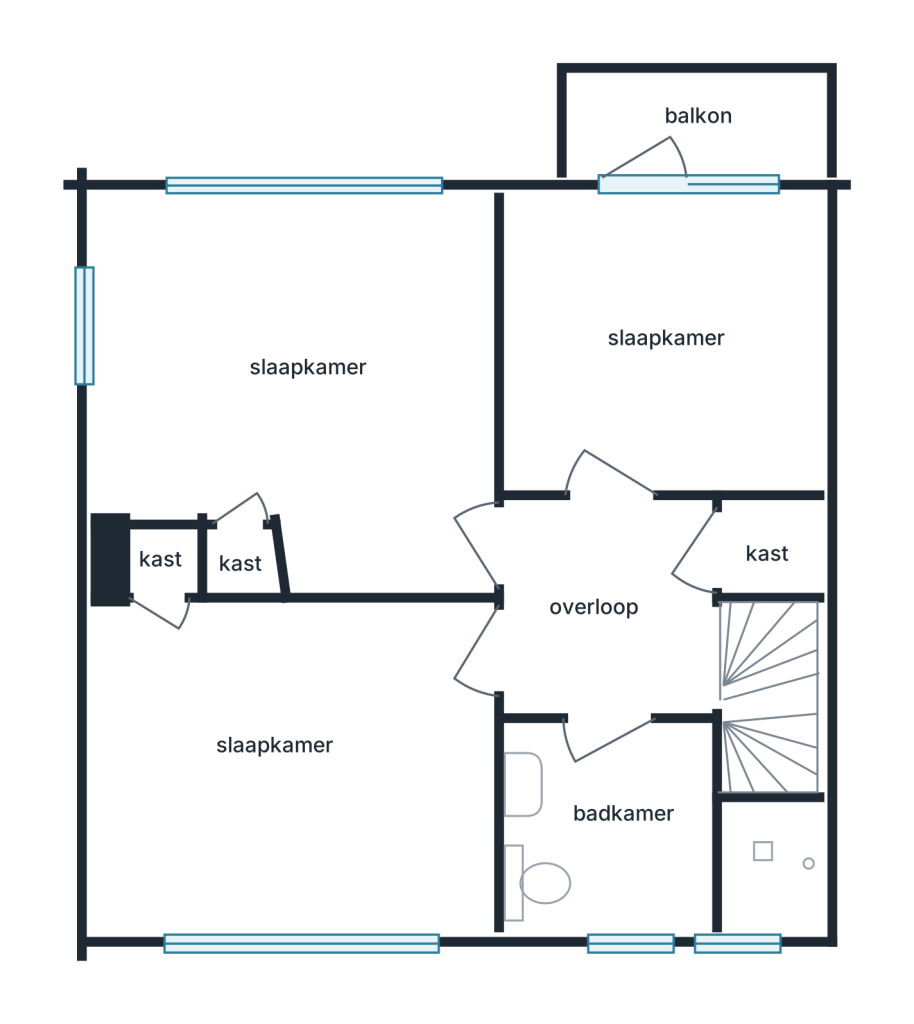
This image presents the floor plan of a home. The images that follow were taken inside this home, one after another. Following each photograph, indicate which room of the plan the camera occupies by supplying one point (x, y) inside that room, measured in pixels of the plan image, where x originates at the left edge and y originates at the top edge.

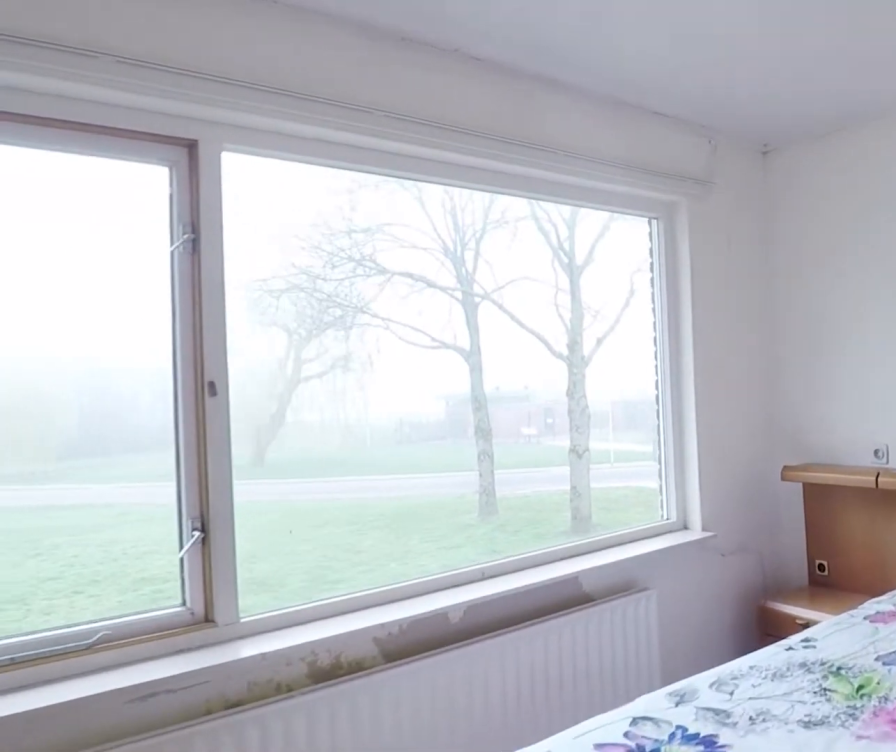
(453, 787)
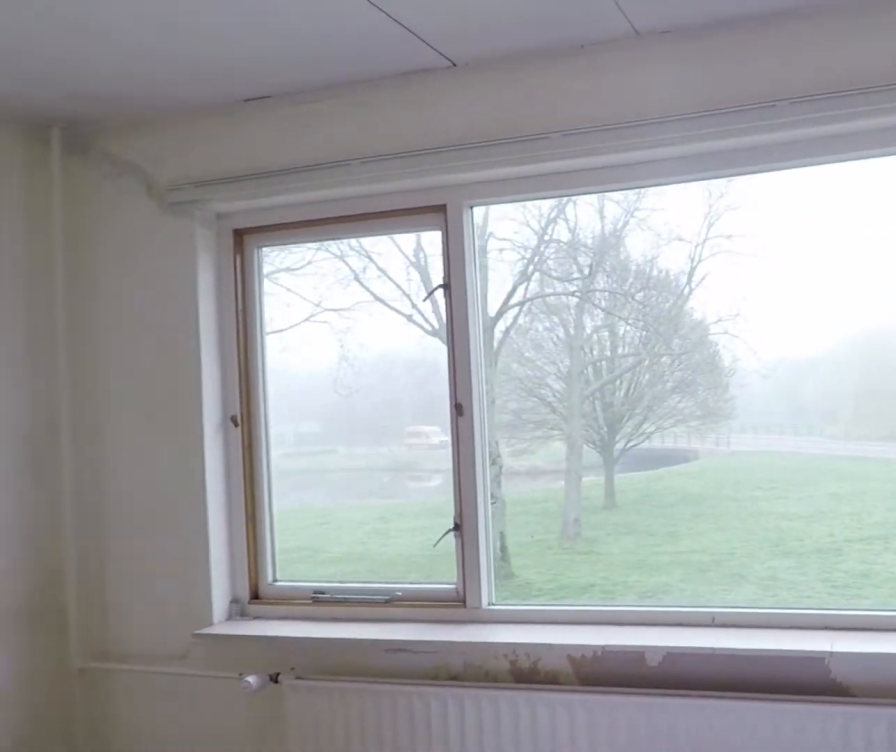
(453, 787)
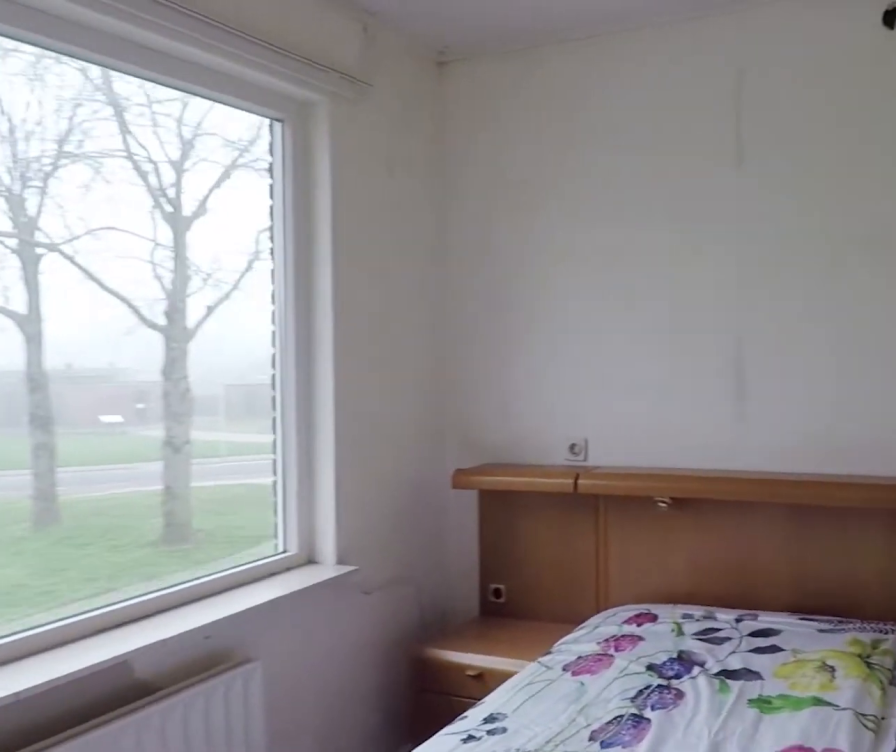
(453, 787)
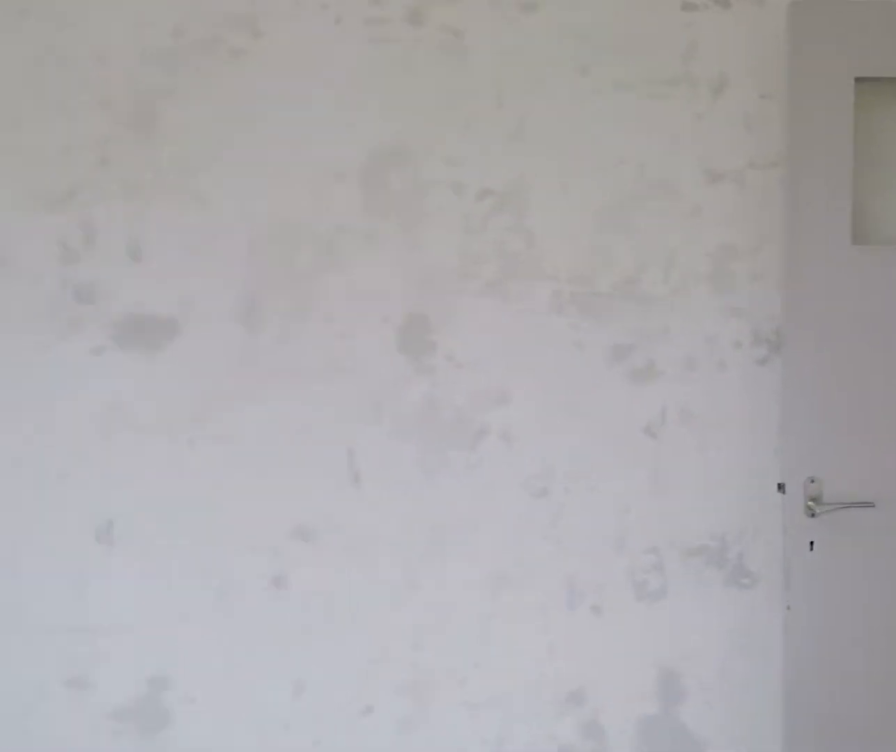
(453, 787)
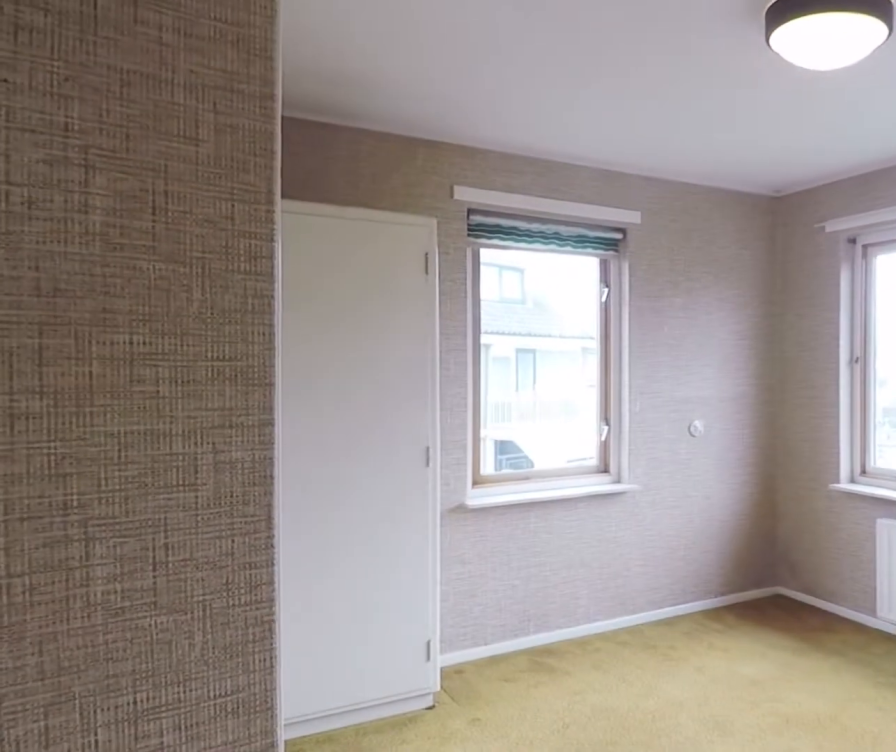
(468, 397)
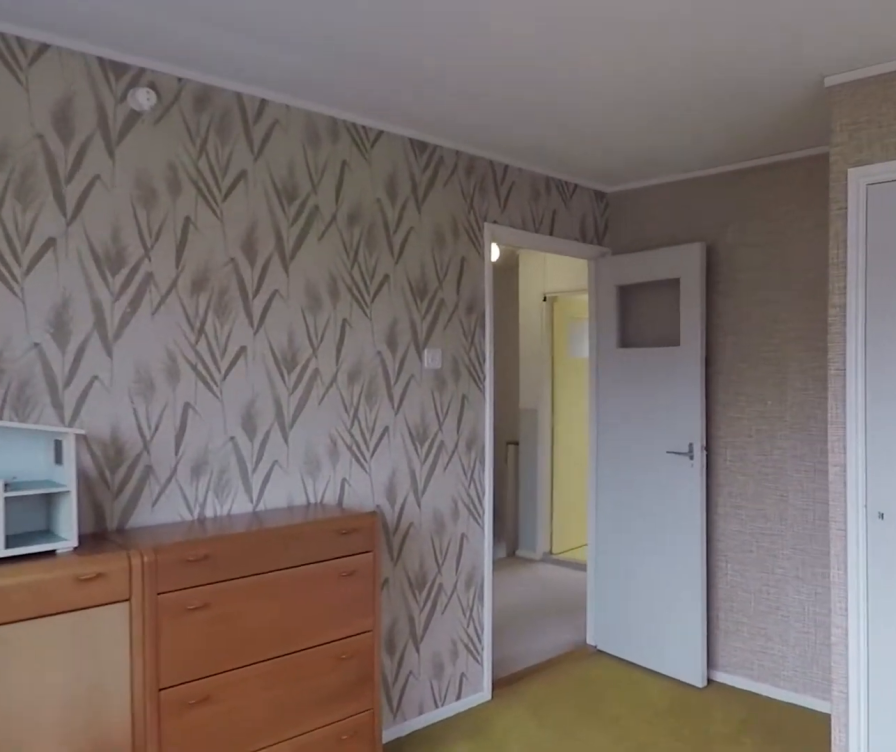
(468, 397)
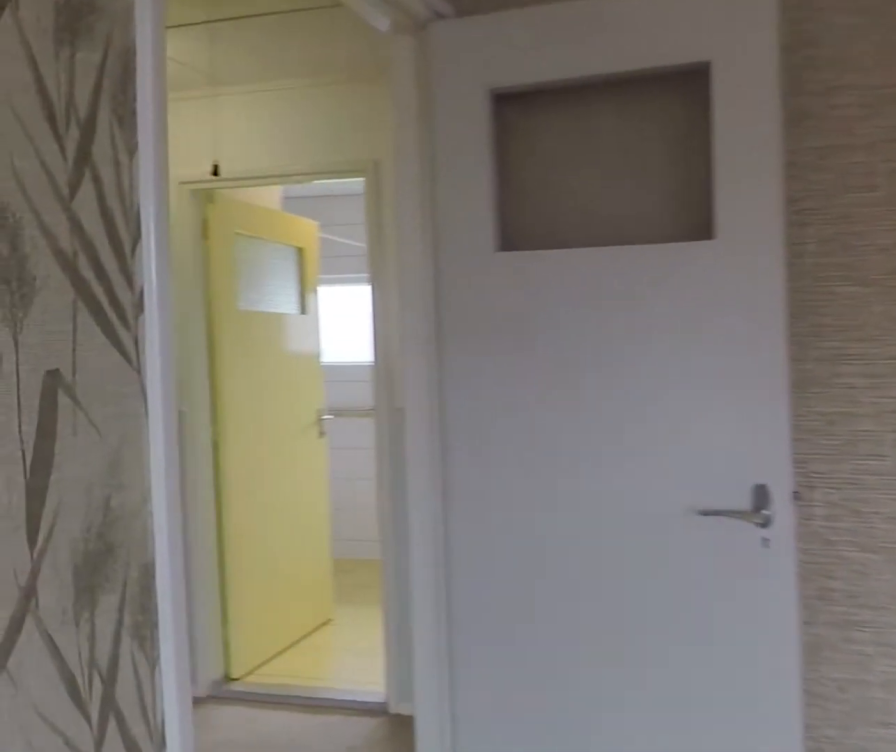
(468, 397)
